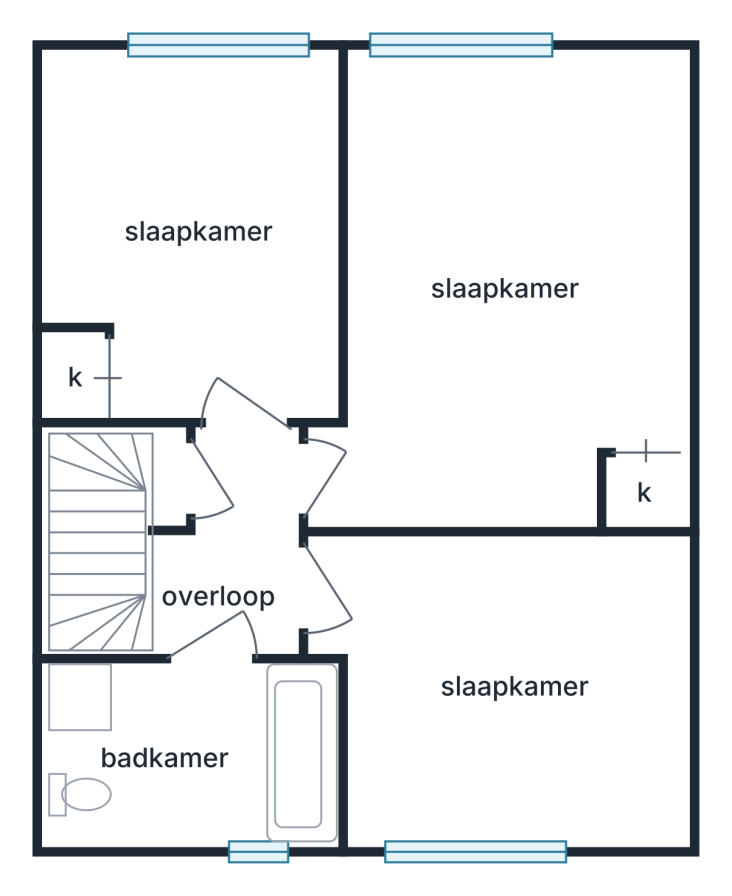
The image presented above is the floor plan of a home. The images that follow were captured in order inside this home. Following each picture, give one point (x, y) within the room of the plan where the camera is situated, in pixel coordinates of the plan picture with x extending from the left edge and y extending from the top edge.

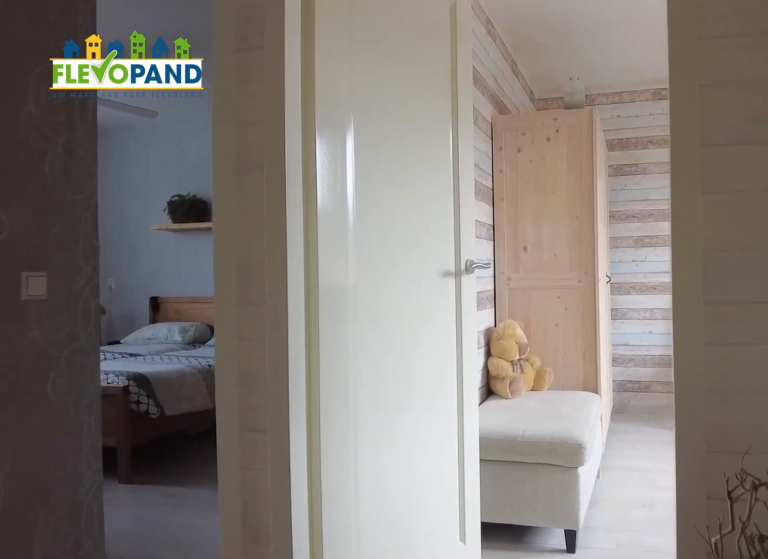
(233, 556)
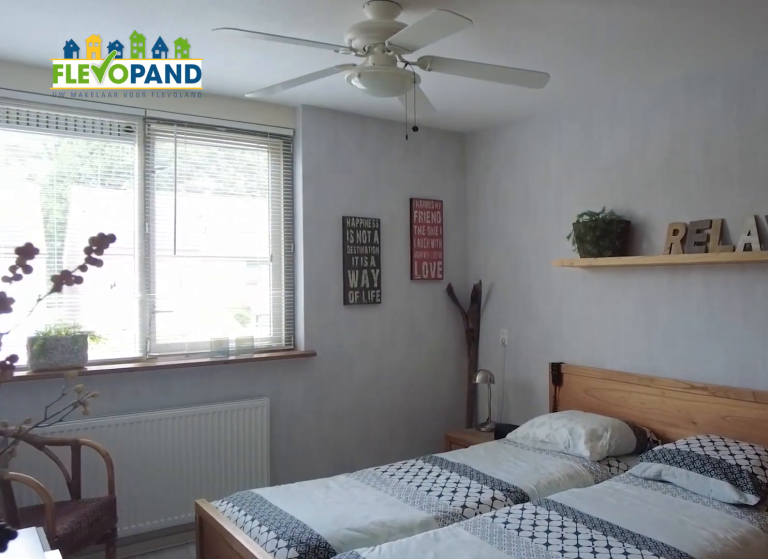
(486, 514)
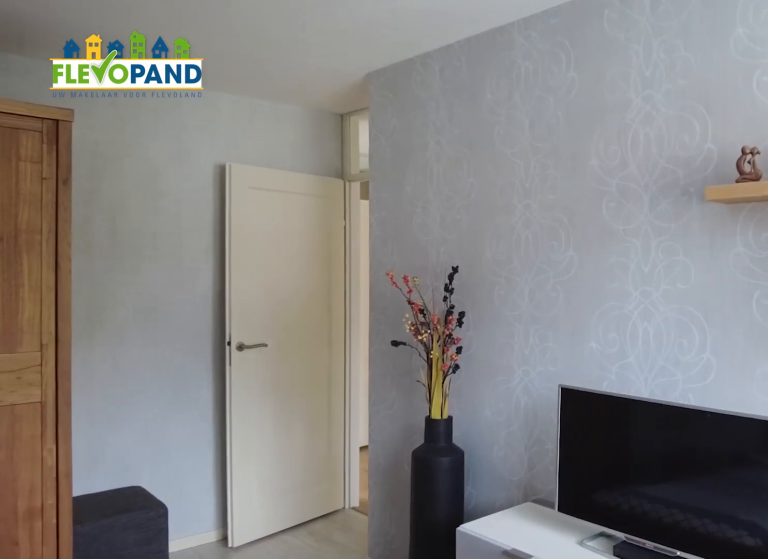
(486, 514)
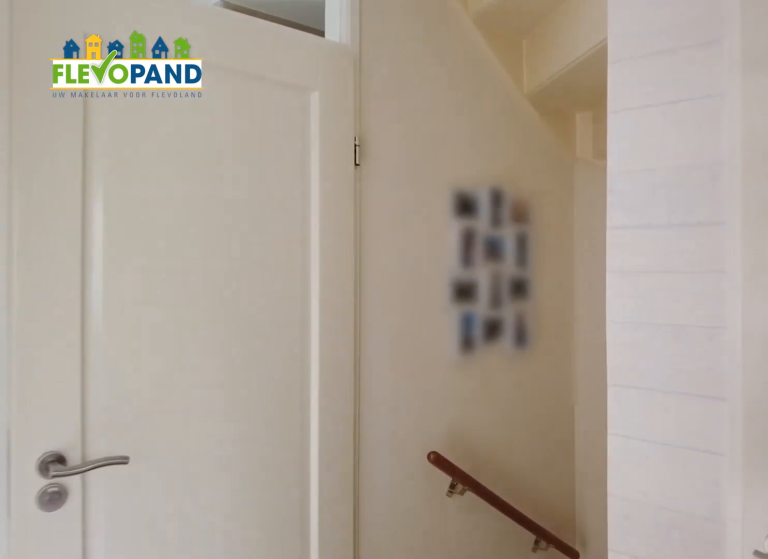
(235, 552)
